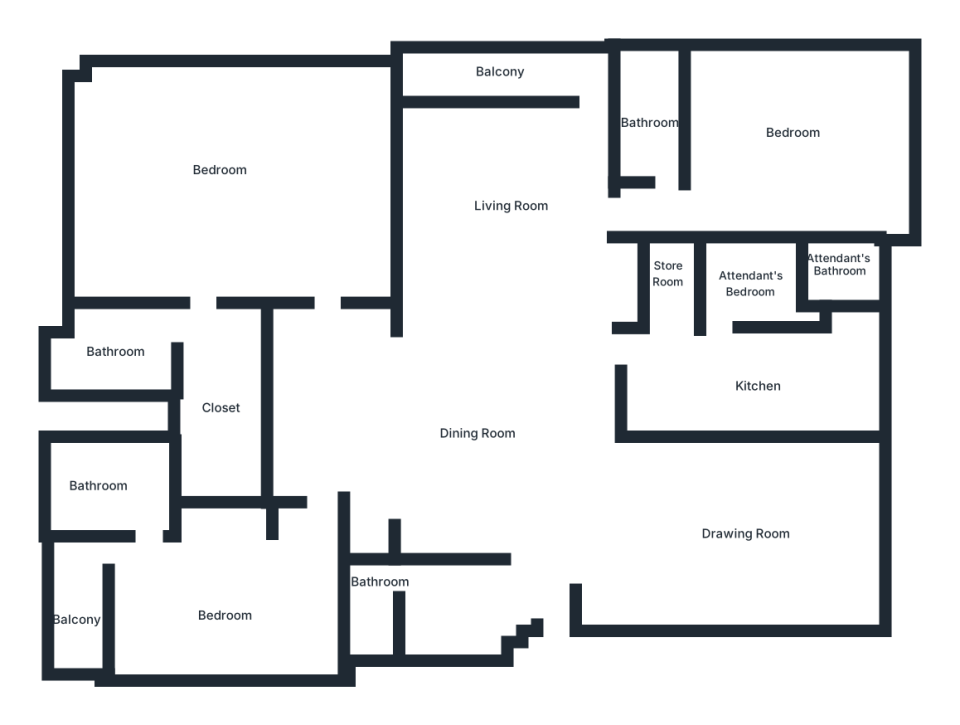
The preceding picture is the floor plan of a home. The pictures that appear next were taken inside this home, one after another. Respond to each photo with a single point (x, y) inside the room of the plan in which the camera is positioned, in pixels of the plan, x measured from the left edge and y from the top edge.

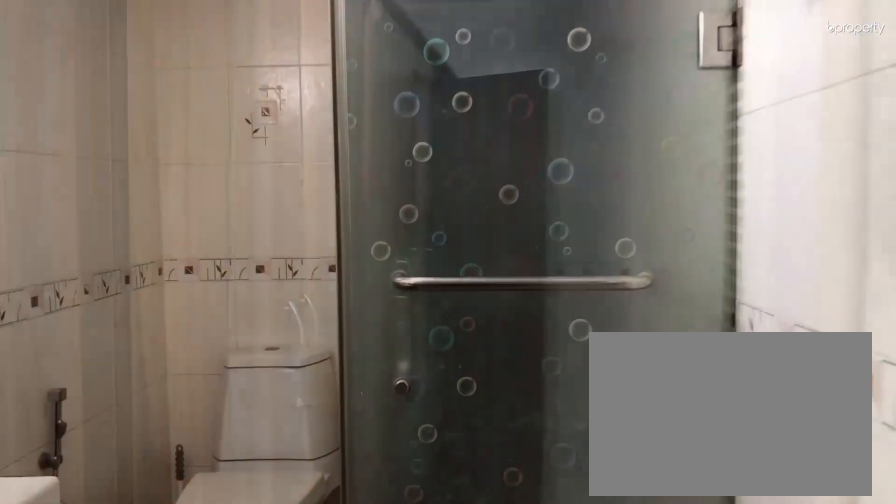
(129, 347)
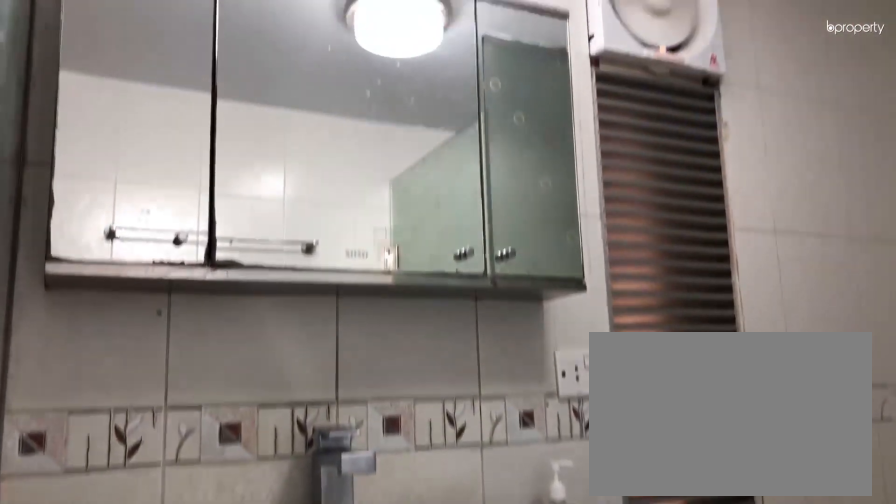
(129, 347)
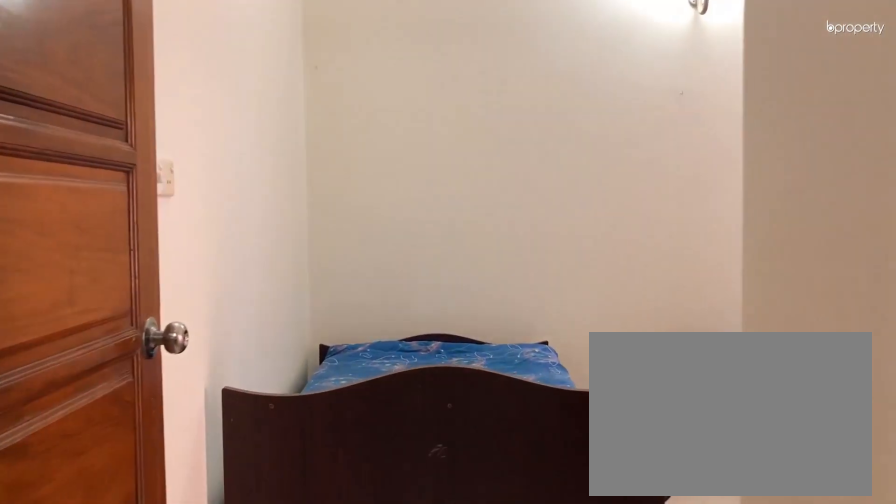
(285, 597)
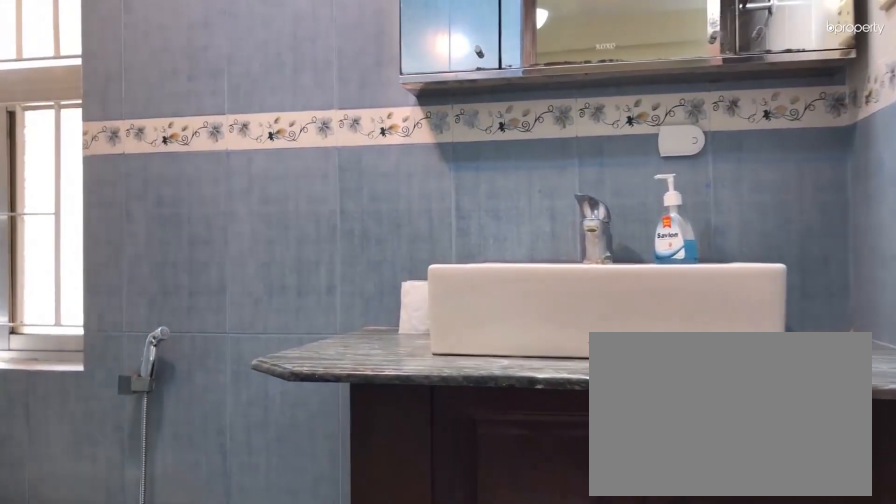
(111, 482)
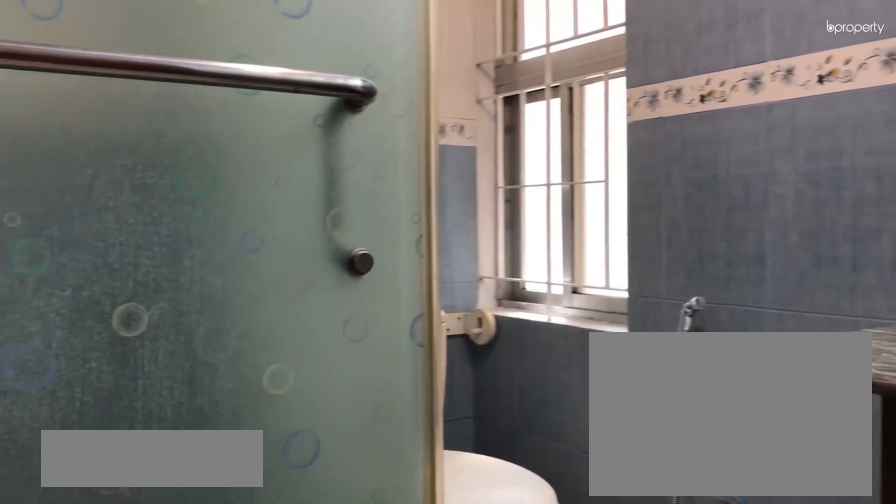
(111, 482)
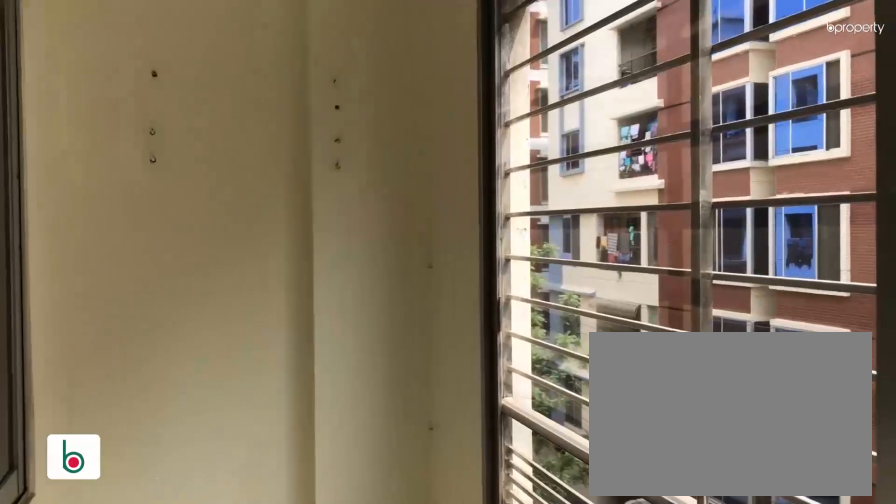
(75, 590)
